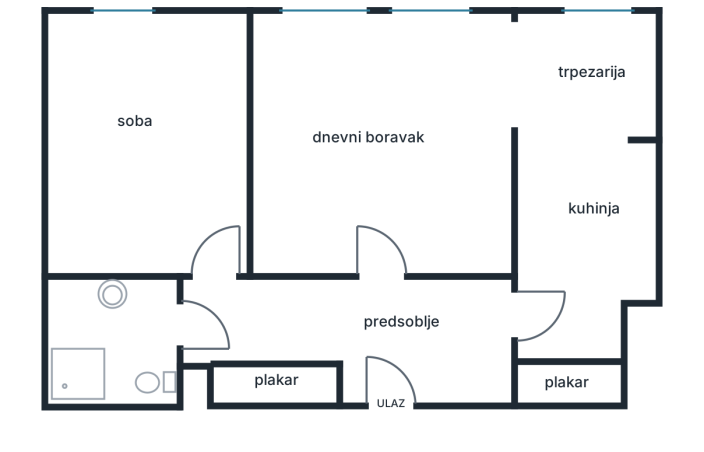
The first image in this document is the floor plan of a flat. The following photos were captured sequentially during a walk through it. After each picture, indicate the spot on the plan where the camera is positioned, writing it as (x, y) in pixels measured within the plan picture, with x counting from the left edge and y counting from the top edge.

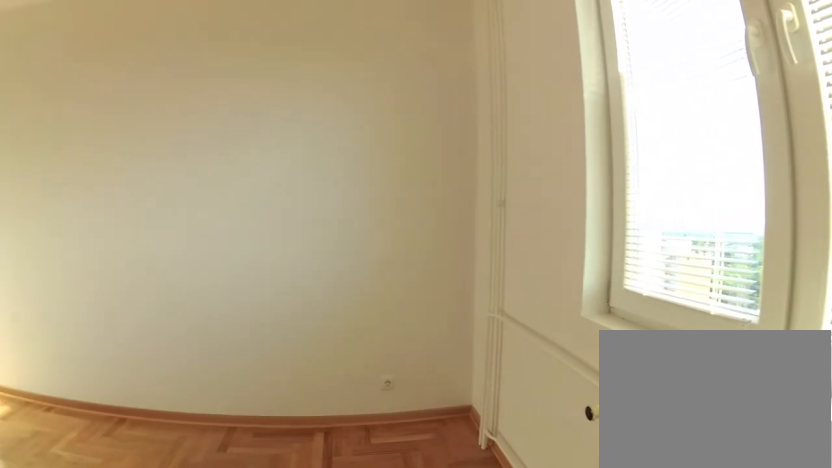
(181, 58)
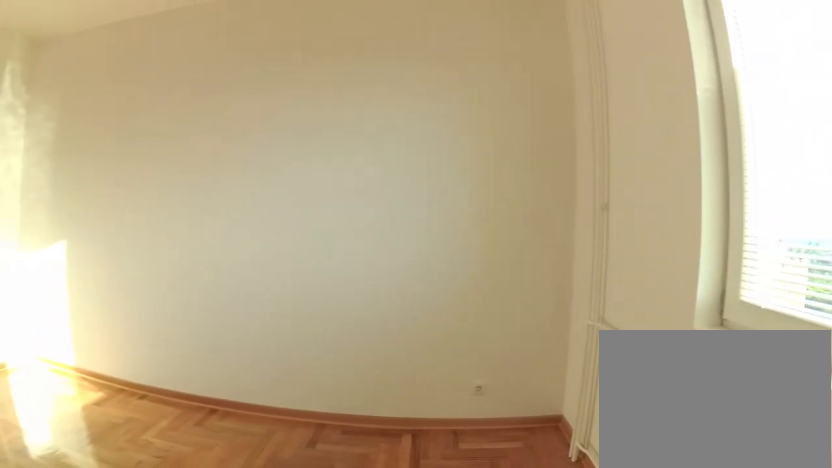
(180, 55)
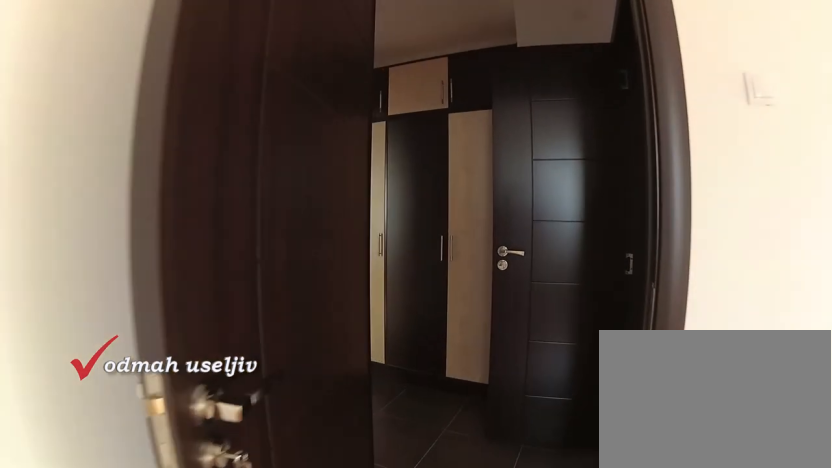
(192, 175)
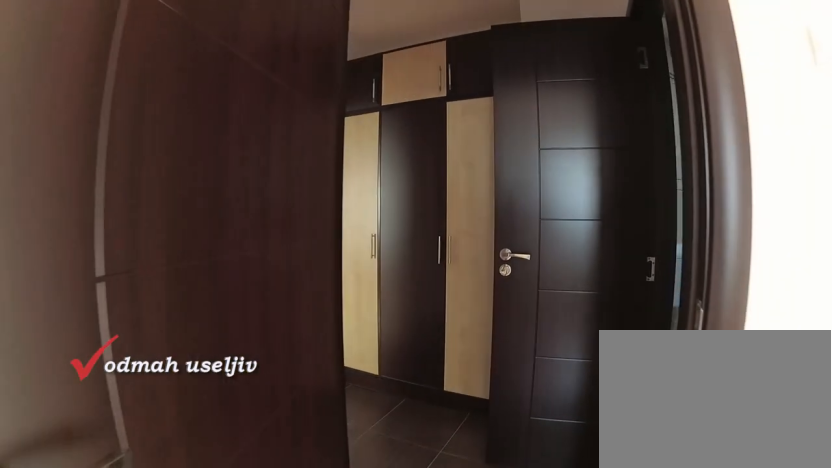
(196, 193)
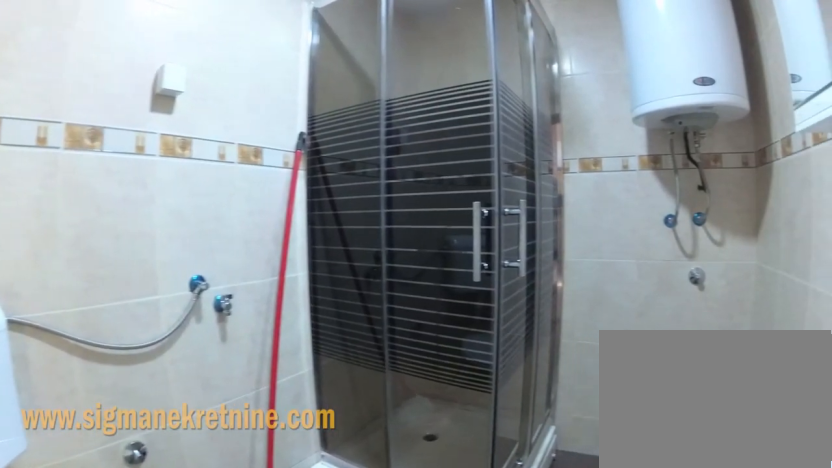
(200, 303)
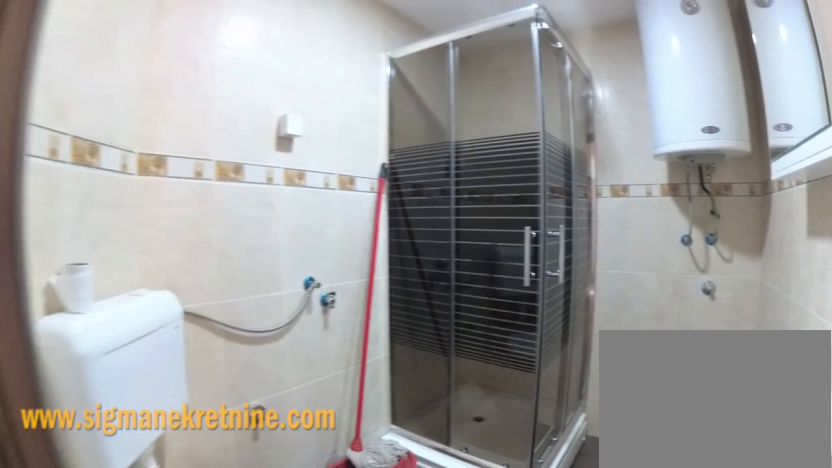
(183, 307)
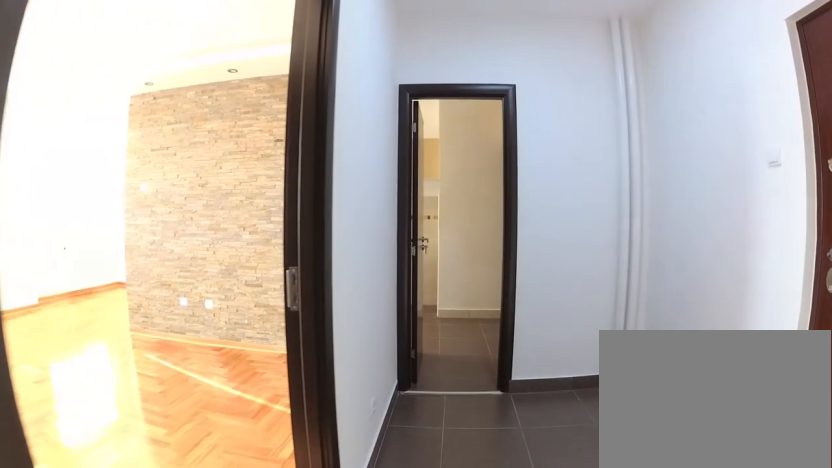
(324, 328)
